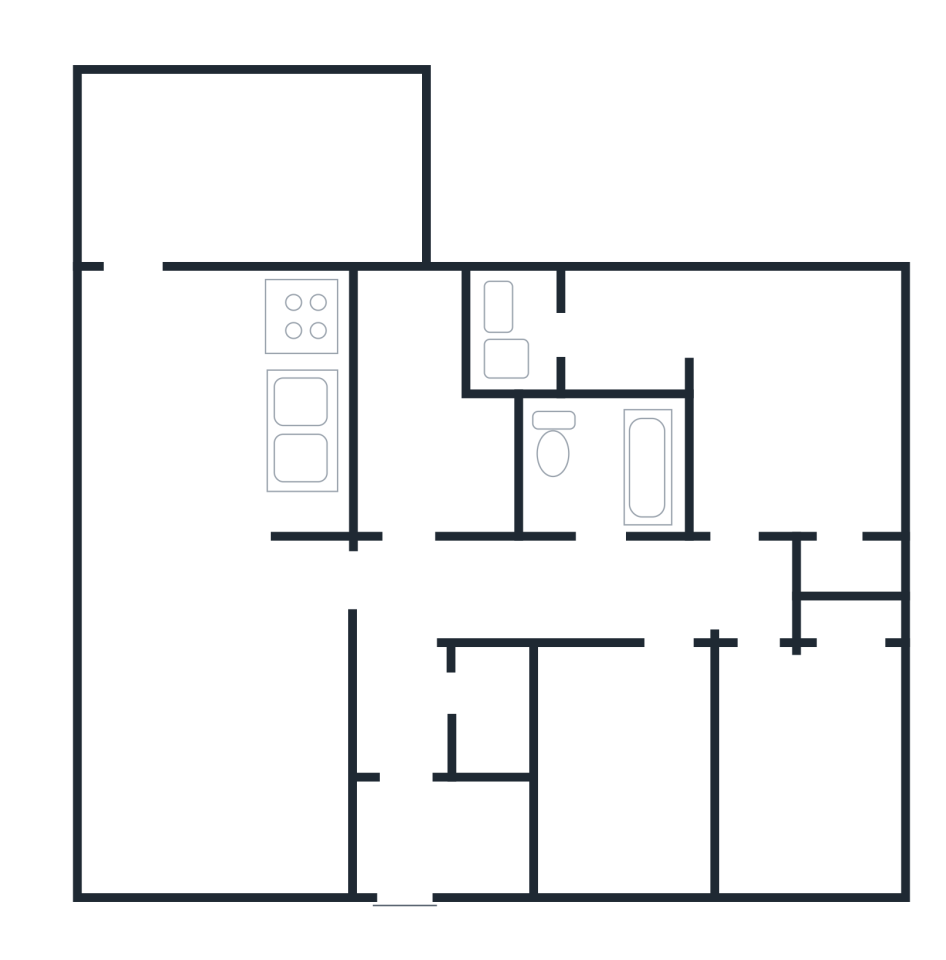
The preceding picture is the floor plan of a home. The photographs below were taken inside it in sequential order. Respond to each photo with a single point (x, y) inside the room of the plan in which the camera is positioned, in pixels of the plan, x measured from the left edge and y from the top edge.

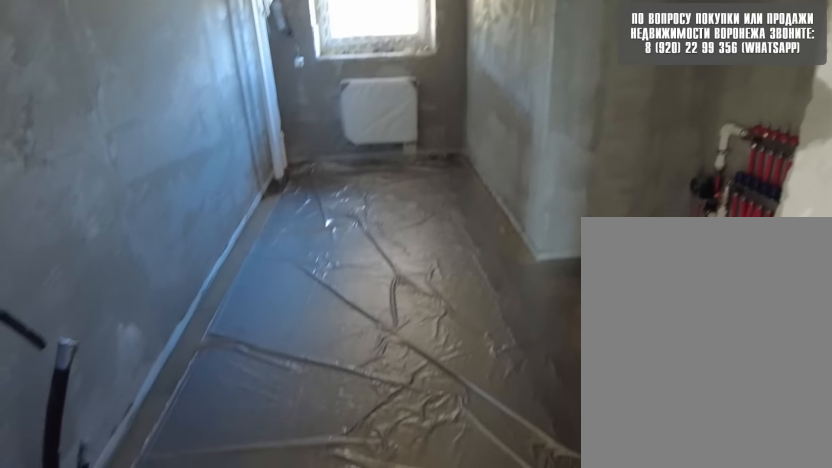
(438, 500)
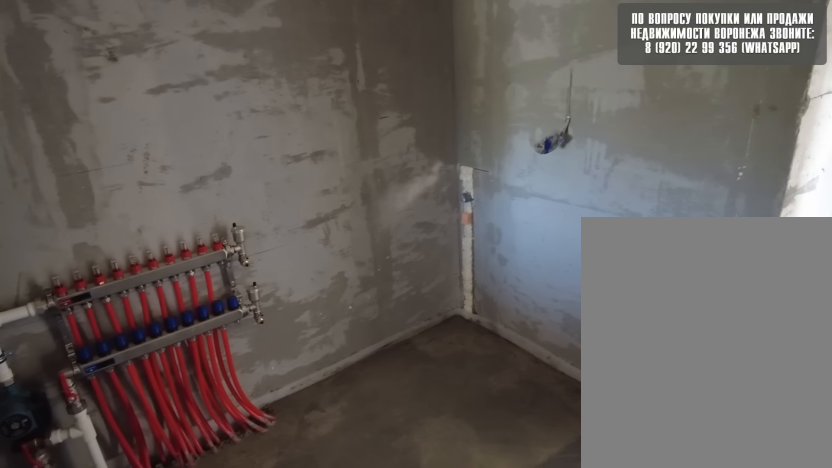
(443, 470)
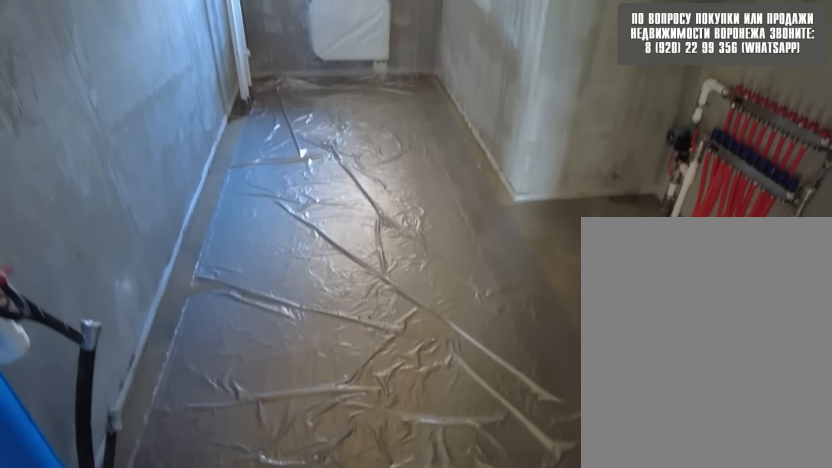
(442, 477)
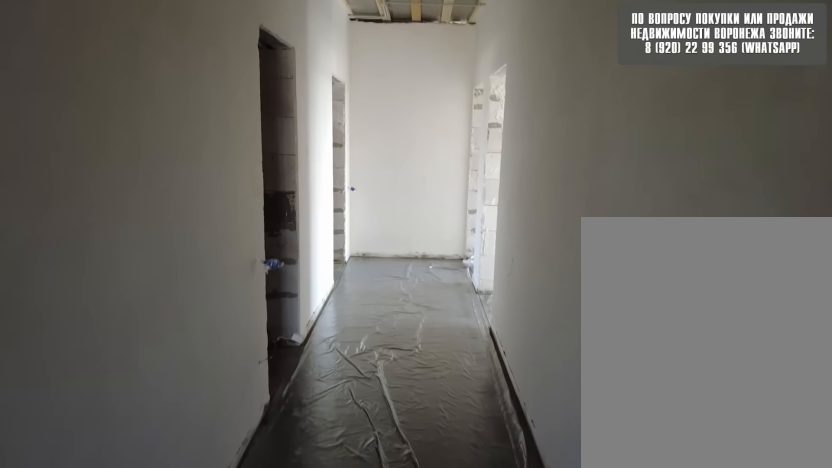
(422, 621)
